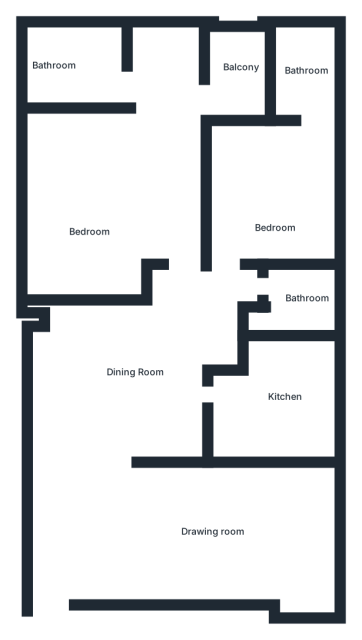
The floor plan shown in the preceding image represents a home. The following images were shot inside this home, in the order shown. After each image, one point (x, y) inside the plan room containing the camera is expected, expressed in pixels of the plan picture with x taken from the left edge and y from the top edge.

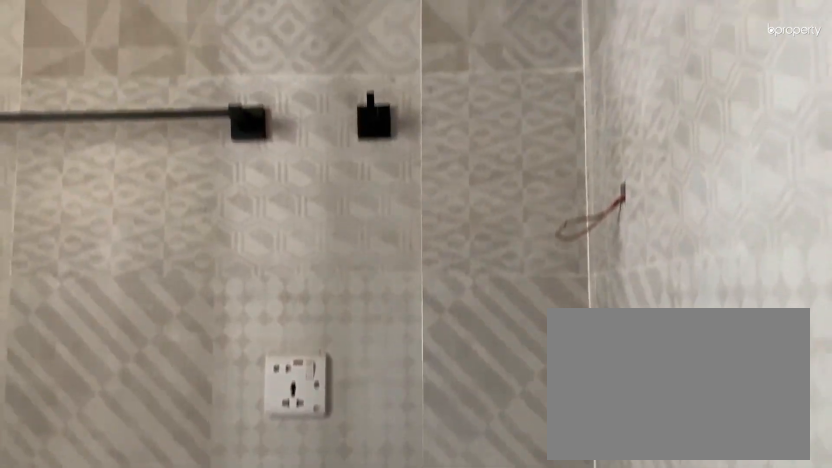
(295, 320)
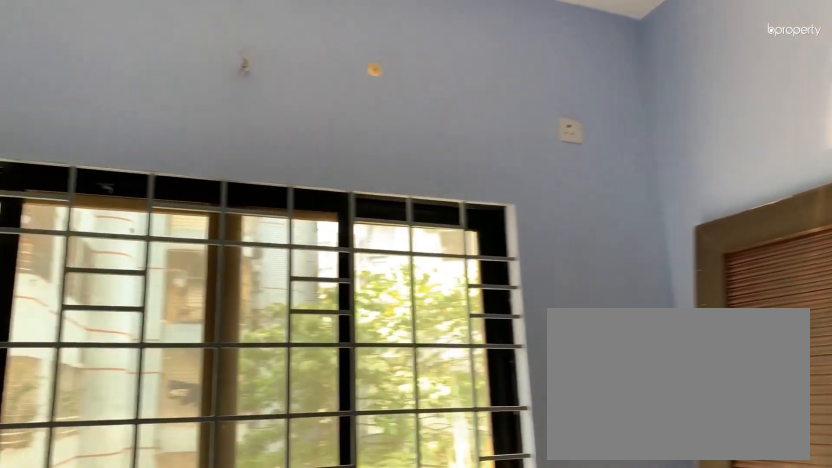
(275, 202)
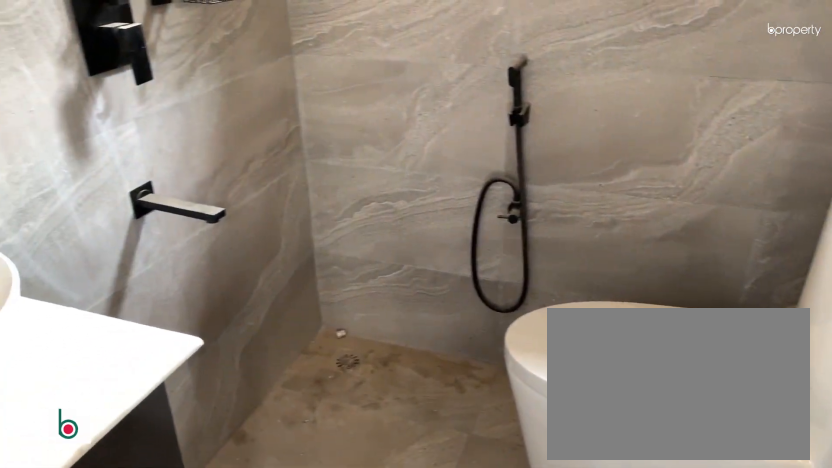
(305, 76)
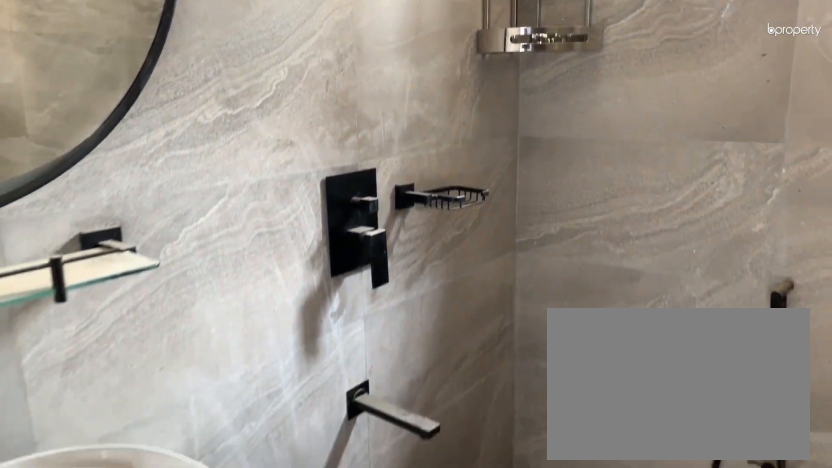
(305, 76)
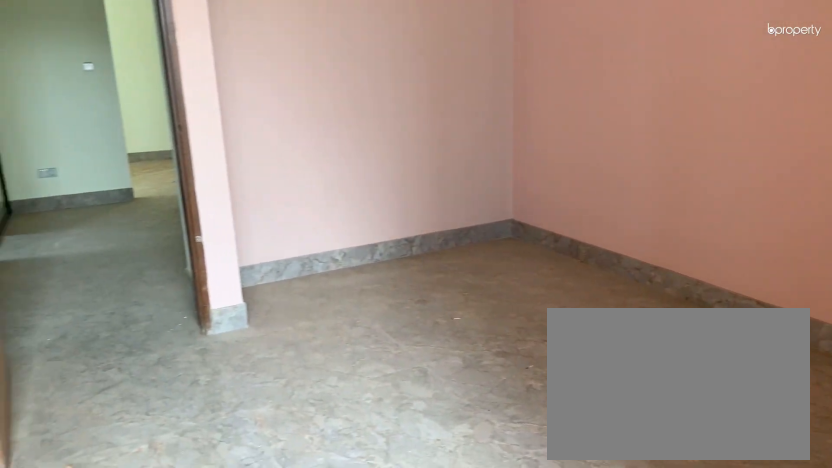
(88, 198)
